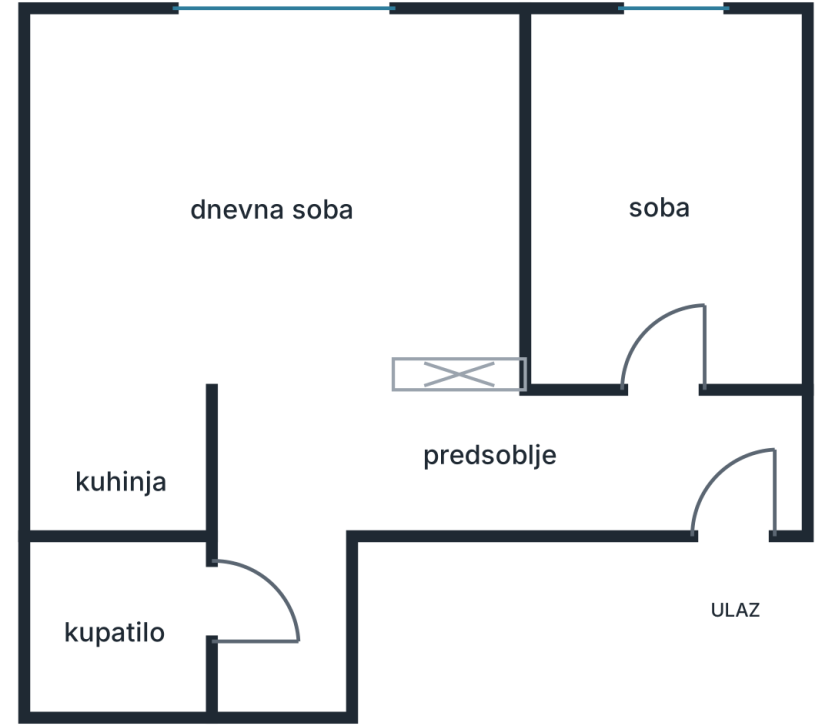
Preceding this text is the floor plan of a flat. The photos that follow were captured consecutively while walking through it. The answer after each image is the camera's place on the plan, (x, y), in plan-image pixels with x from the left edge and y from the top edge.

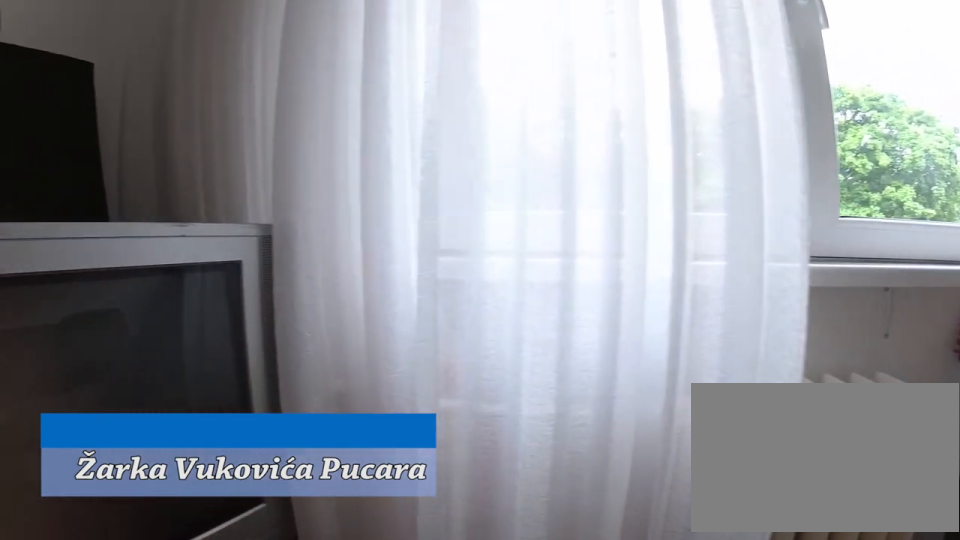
(687, 130)
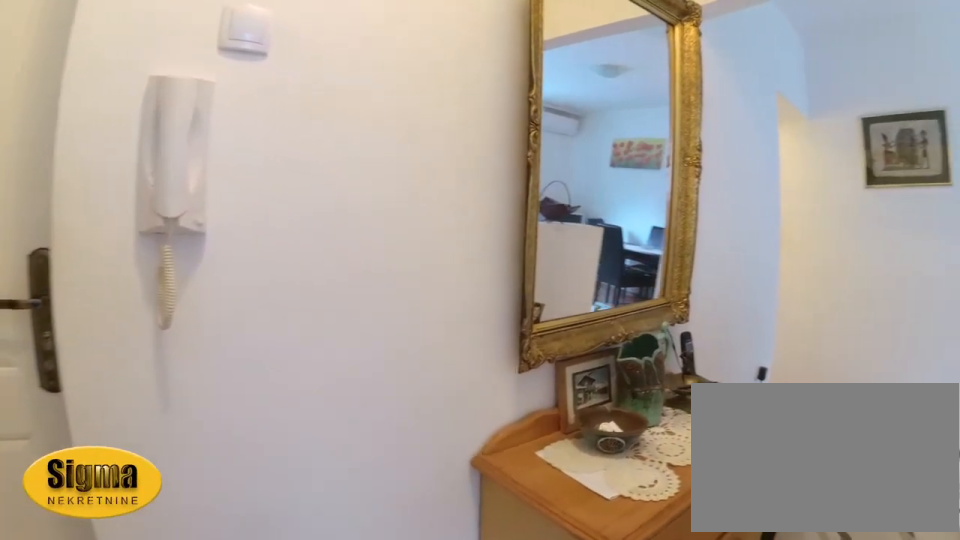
(689, 414)
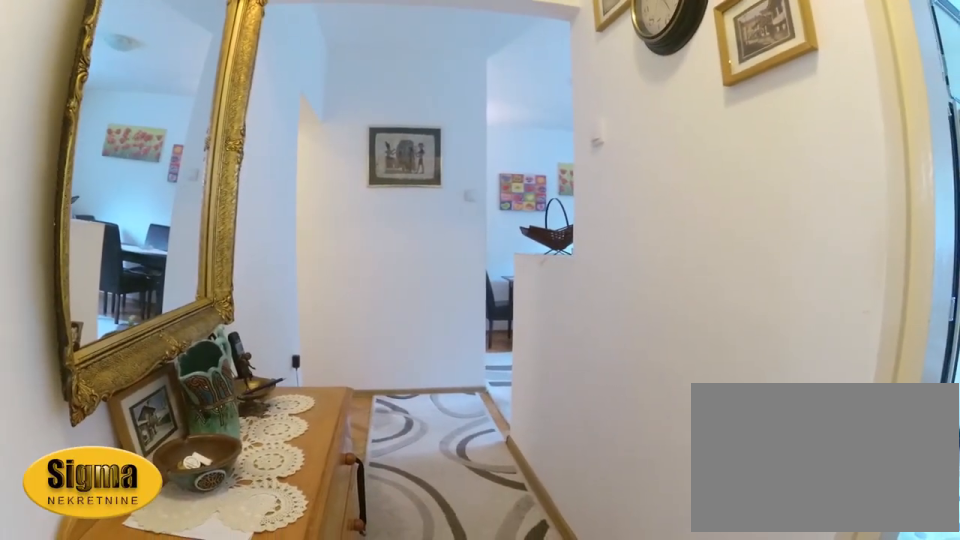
(705, 439)
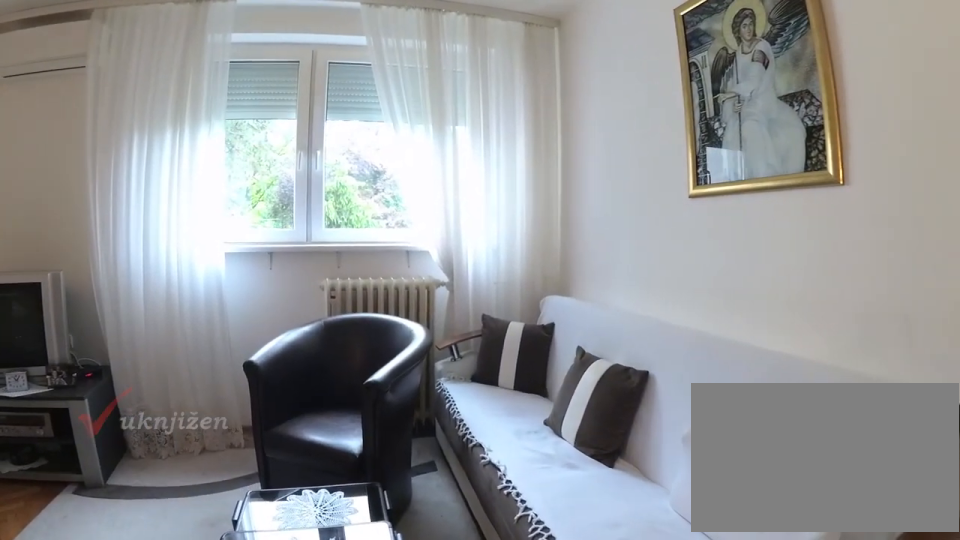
(381, 311)
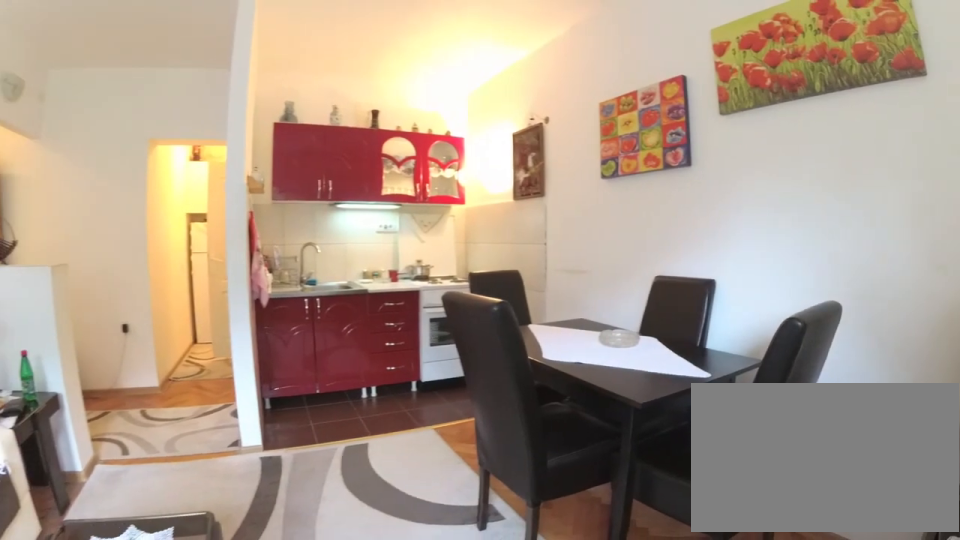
(359, 96)
